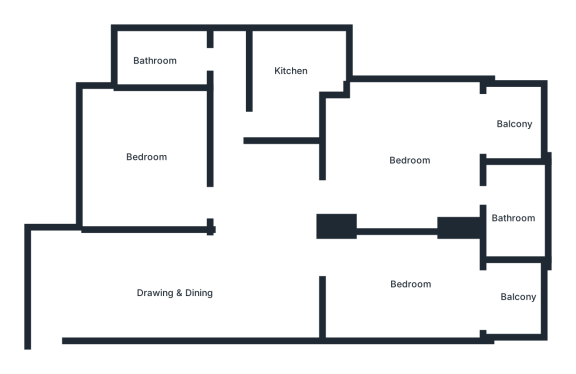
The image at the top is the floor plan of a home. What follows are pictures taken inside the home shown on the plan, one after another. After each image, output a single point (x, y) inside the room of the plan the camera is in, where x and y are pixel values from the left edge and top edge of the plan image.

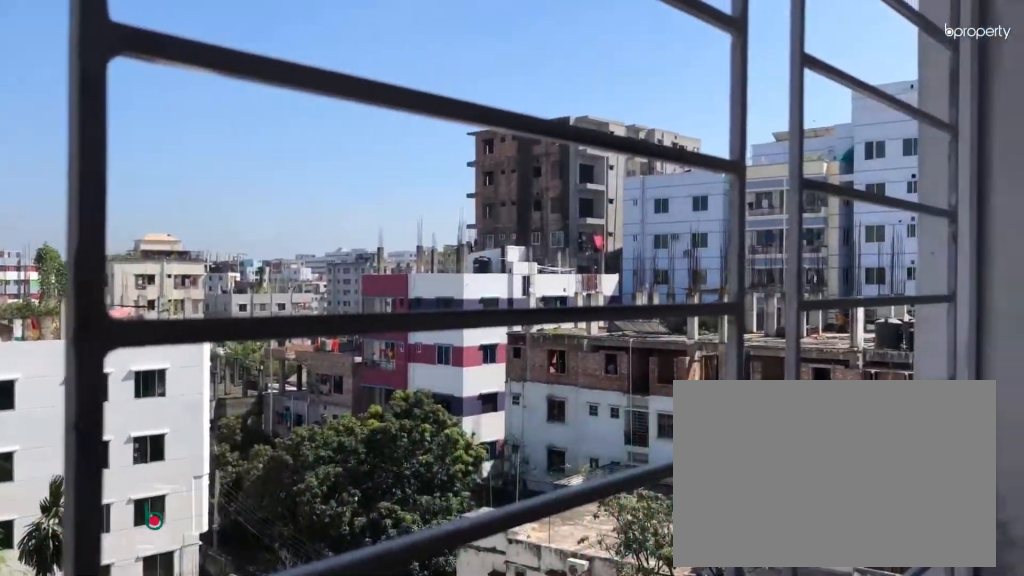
(514, 303)
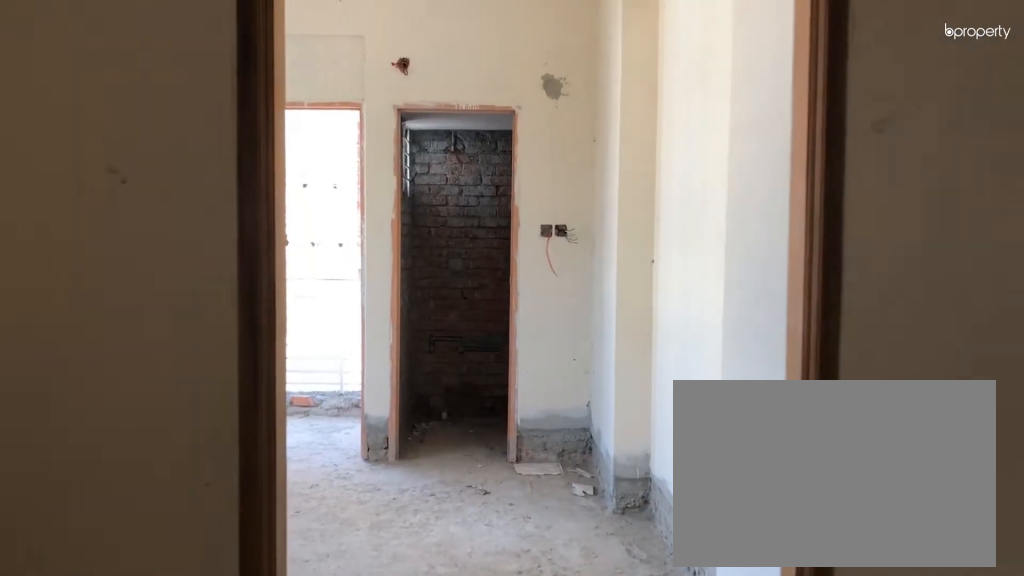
(337, 190)
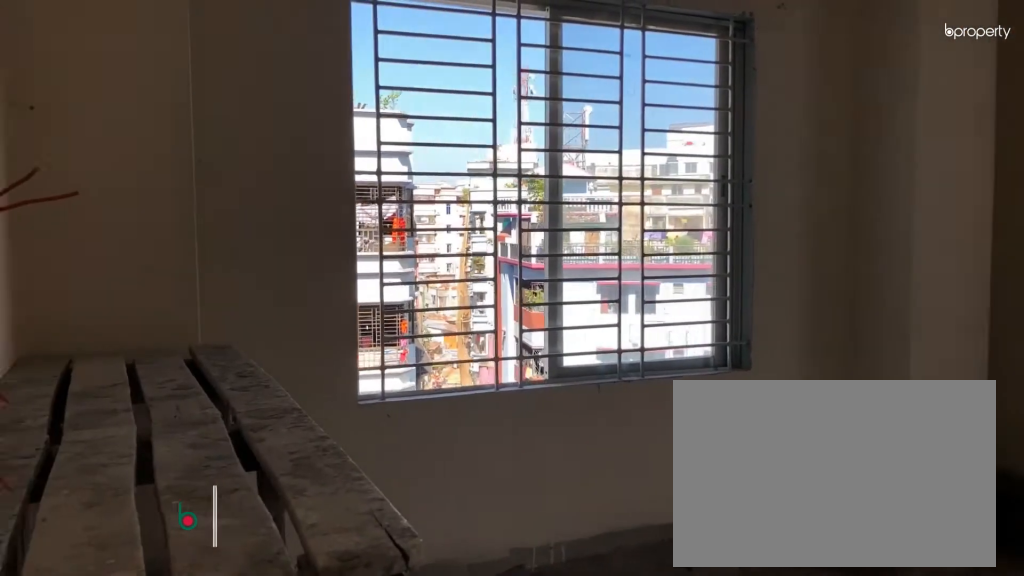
(410, 155)
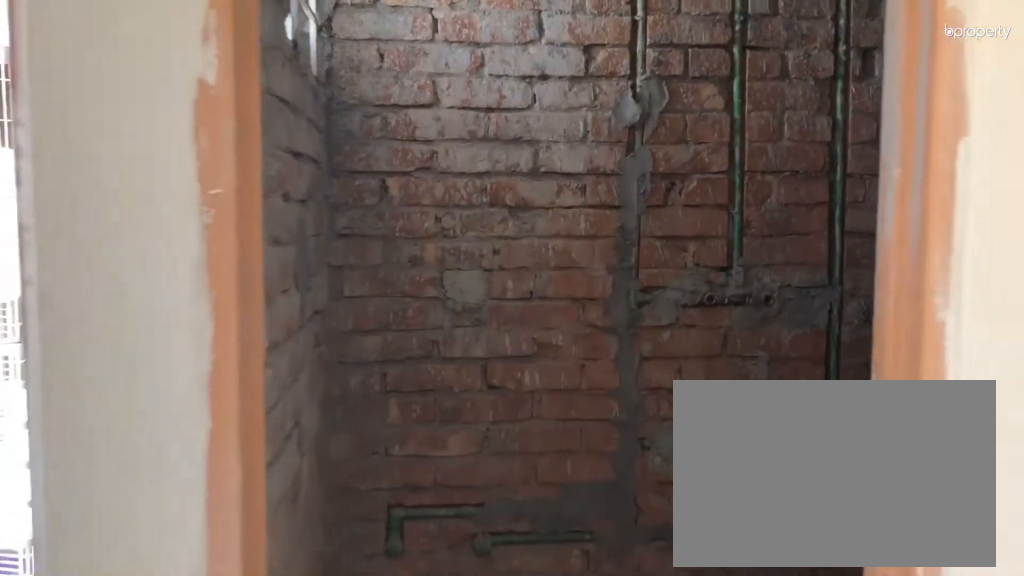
(449, 178)
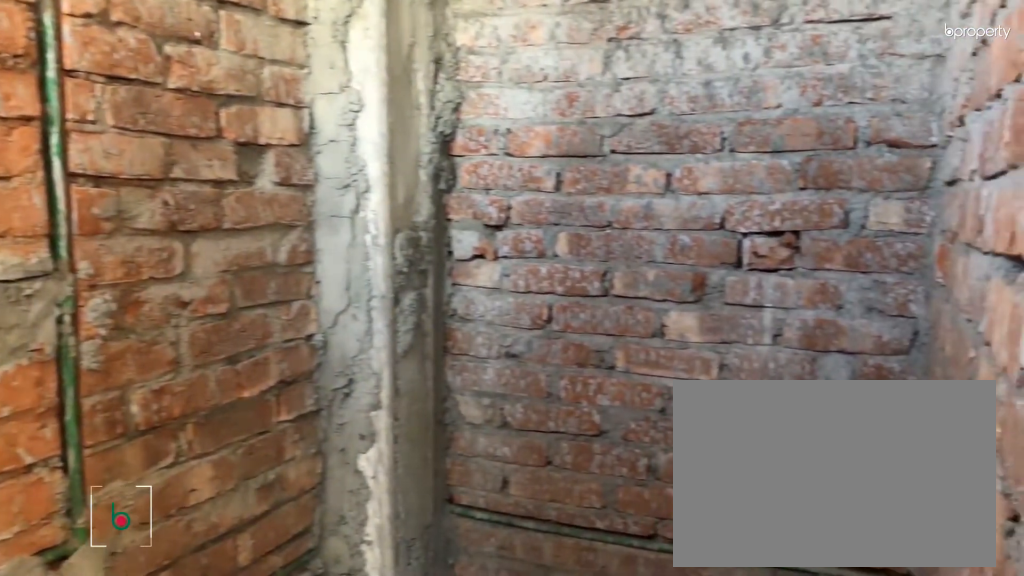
(515, 215)
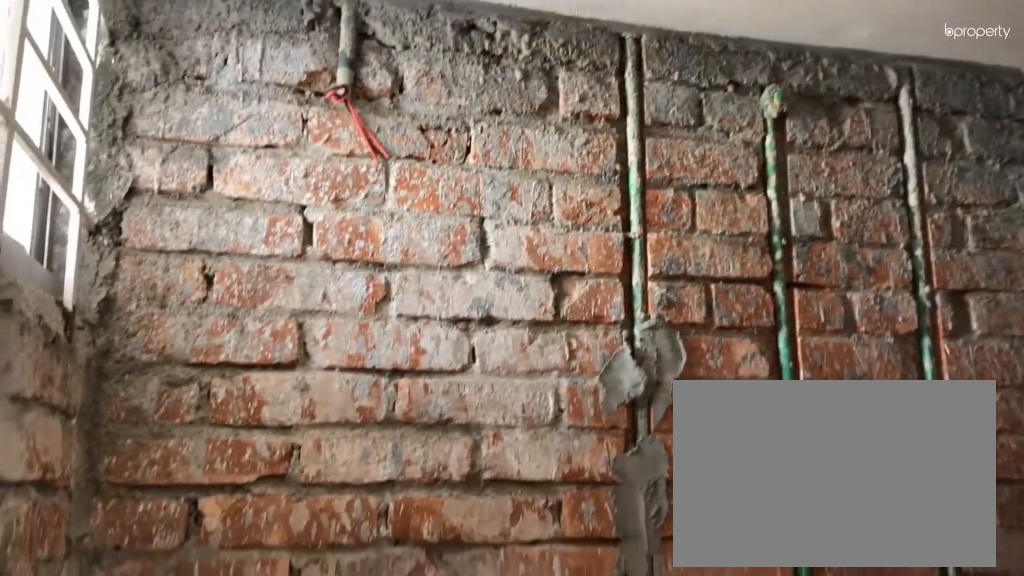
(516, 216)
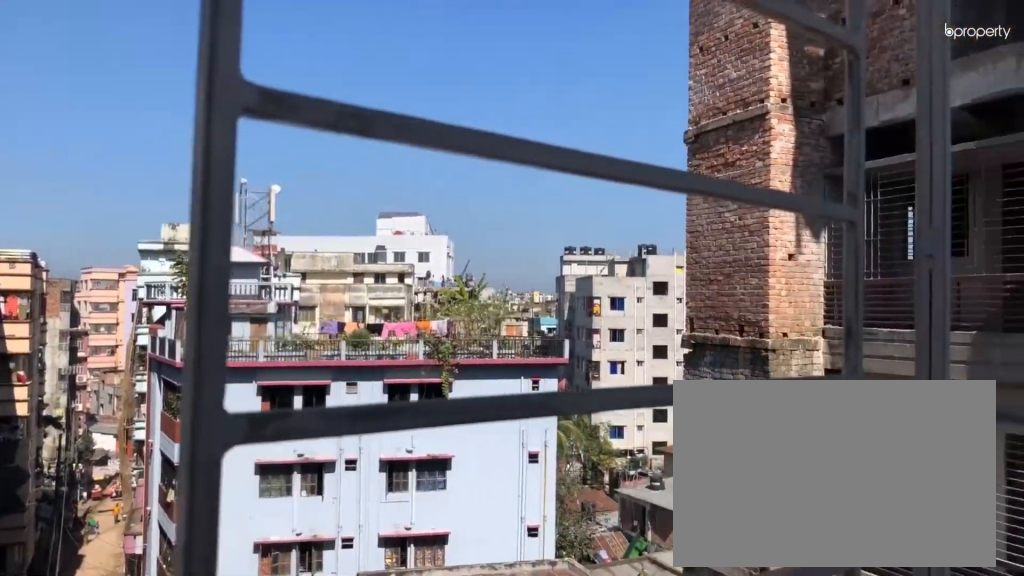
(518, 119)
